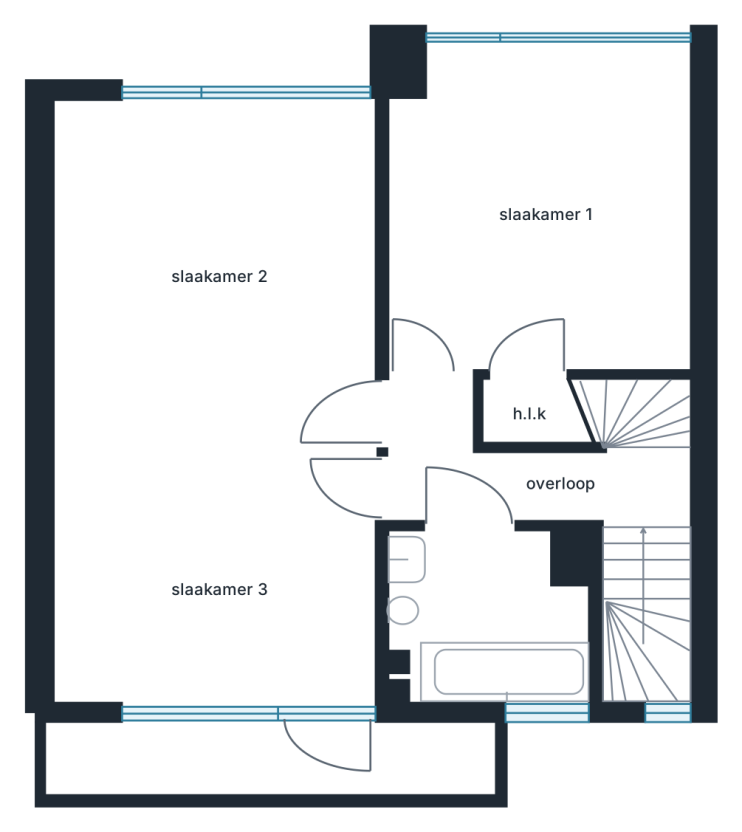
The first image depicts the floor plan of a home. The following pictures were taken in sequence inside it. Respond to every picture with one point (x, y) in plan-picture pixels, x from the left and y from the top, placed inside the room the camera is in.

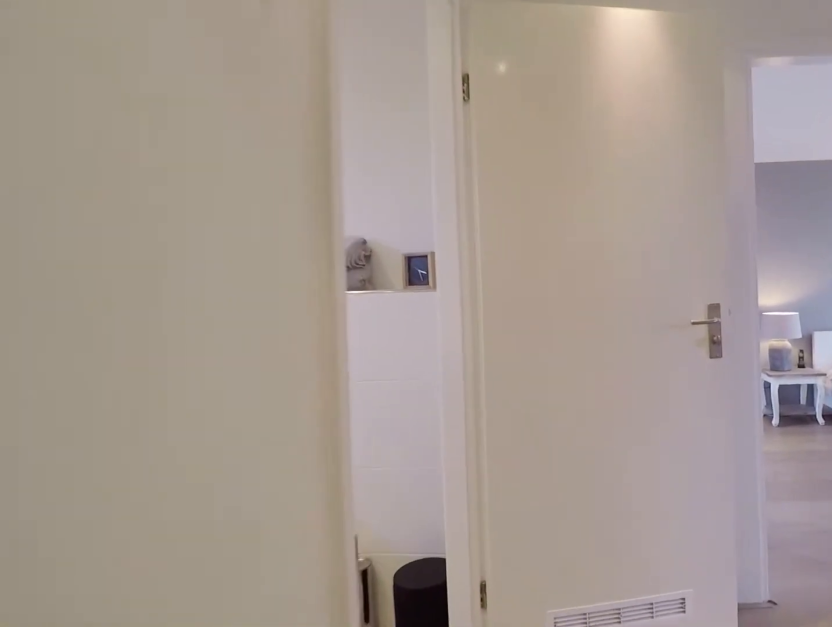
(516, 472)
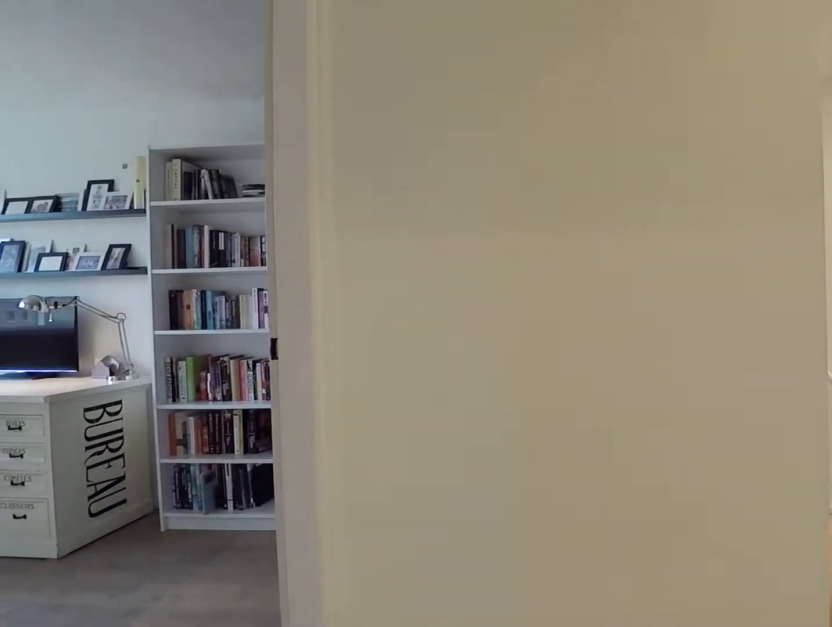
(516, 472)
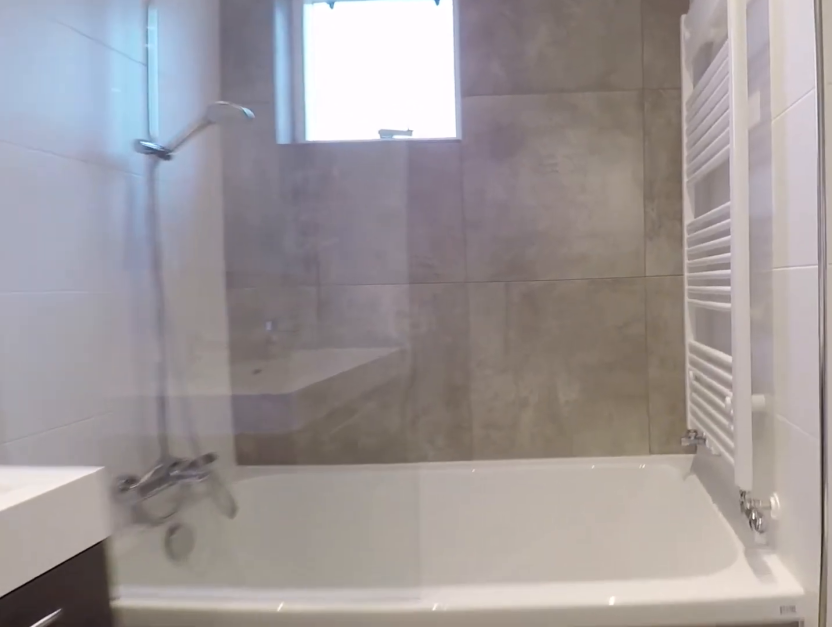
(484, 621)
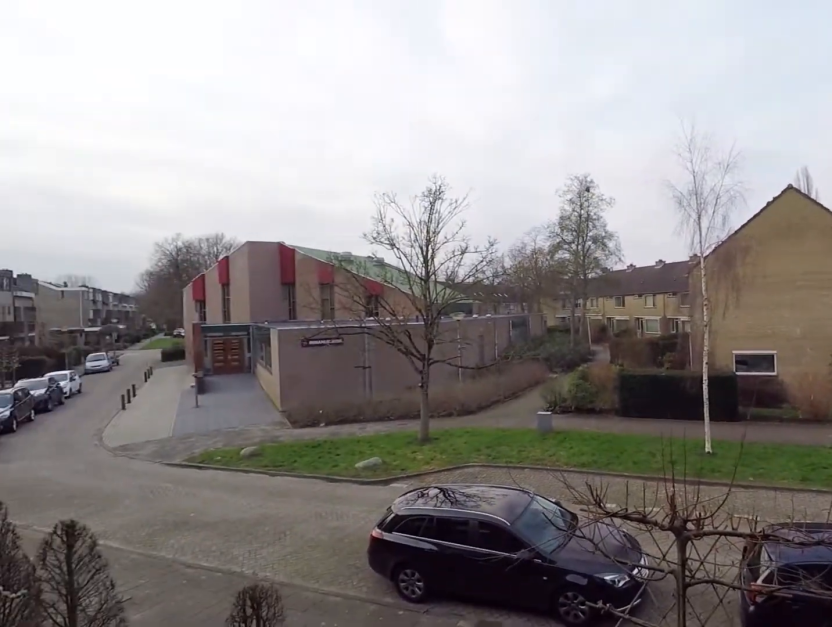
(274, 761)
